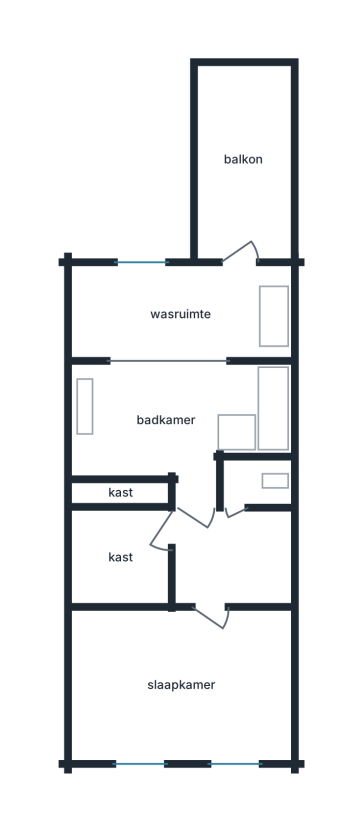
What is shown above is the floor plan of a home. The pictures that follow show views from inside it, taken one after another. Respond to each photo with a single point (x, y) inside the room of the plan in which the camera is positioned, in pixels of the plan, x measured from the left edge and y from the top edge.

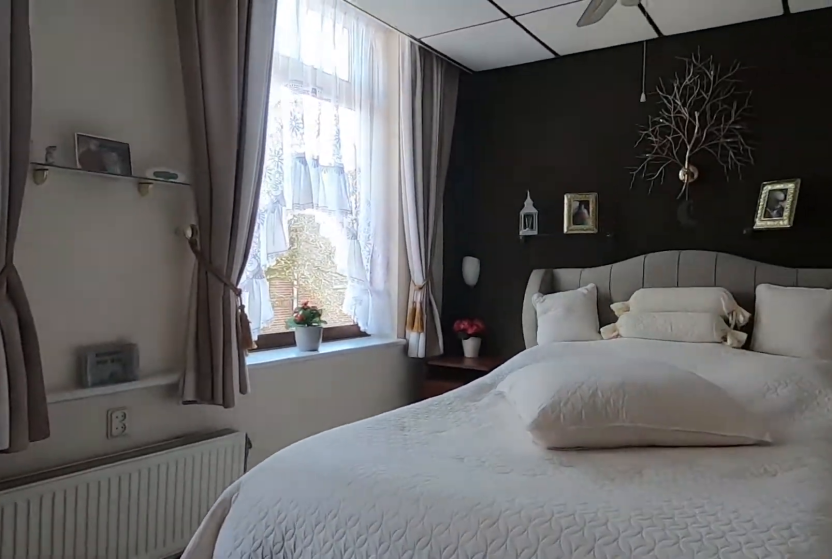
(179, 688)
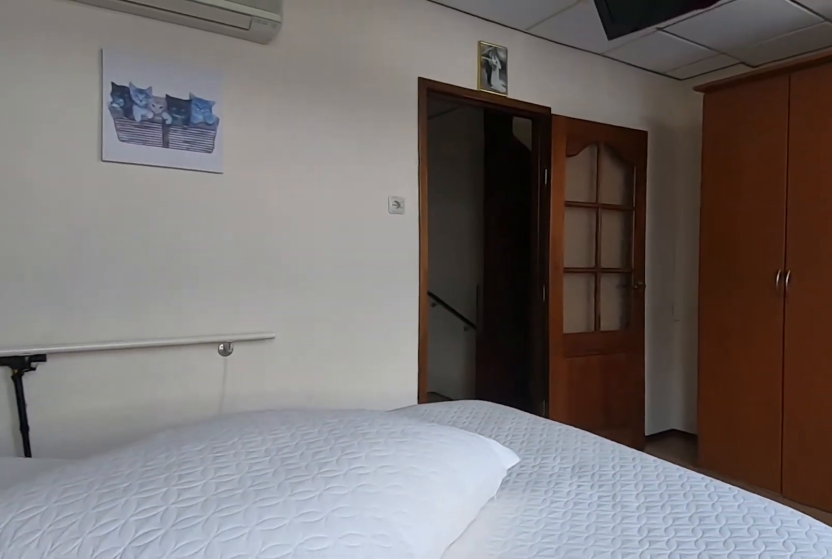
(179, 688)
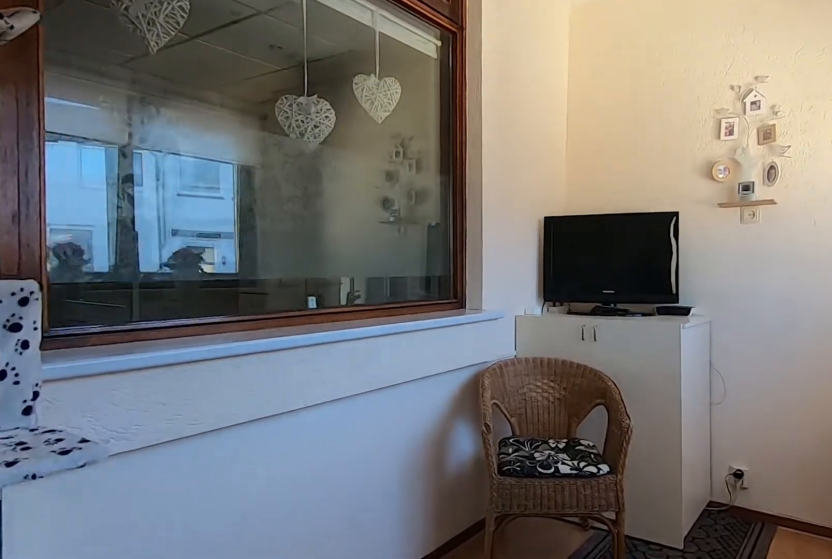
(156, 312)
